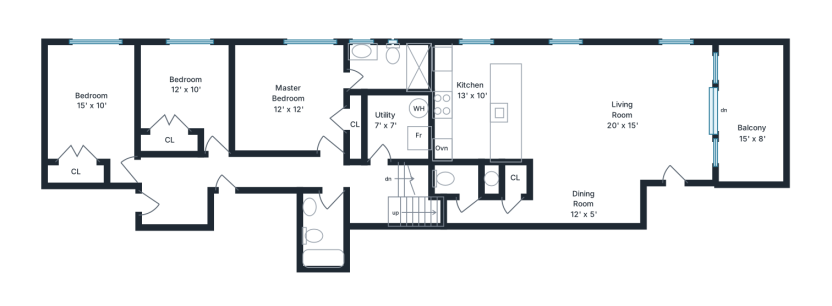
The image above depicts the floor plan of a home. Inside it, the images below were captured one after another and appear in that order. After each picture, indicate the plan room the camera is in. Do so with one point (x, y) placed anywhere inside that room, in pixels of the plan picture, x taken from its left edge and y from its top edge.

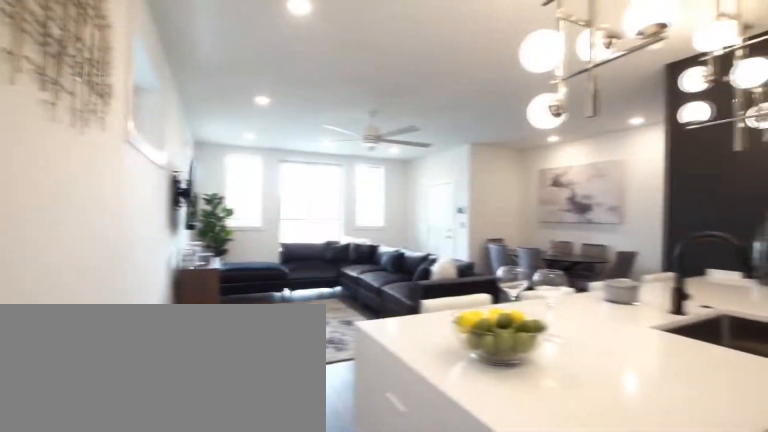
(584, 130)
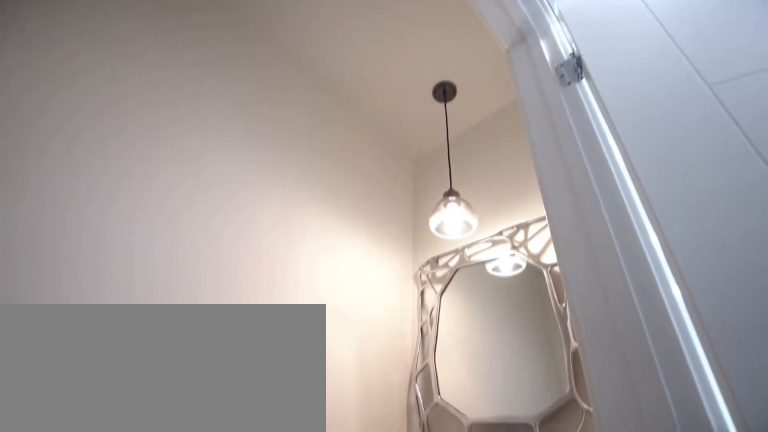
(461, 182)
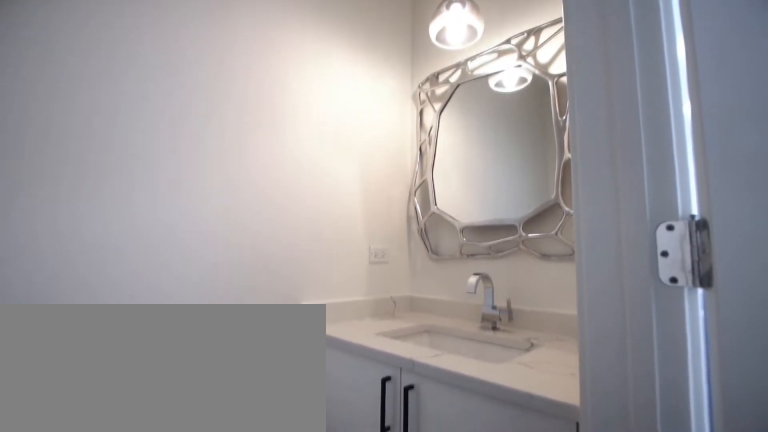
(461, 182)
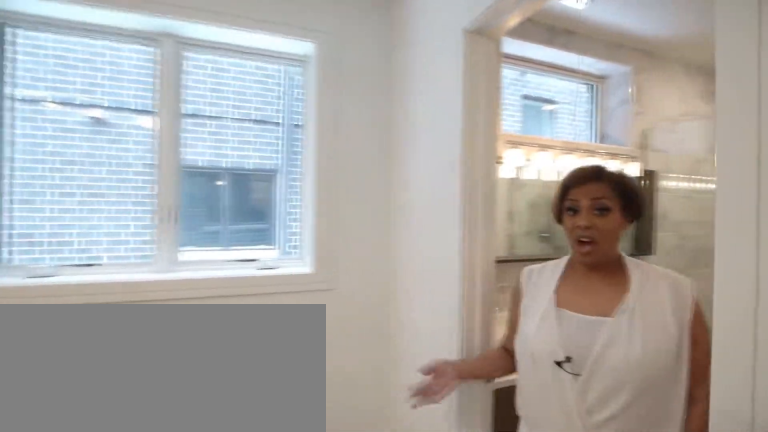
(286, 96)
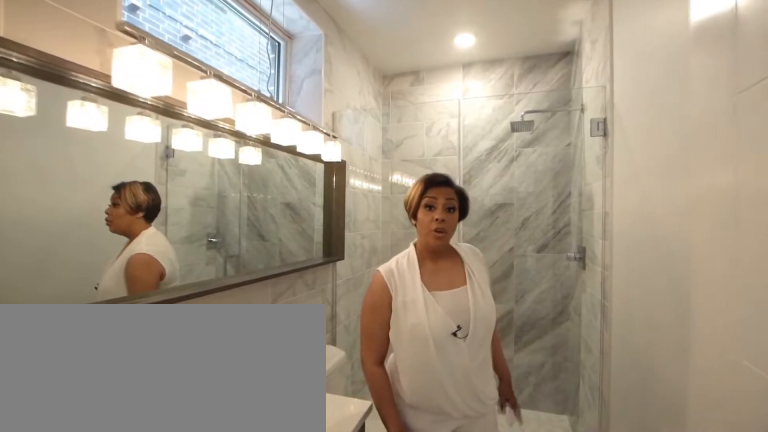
(381, 73)
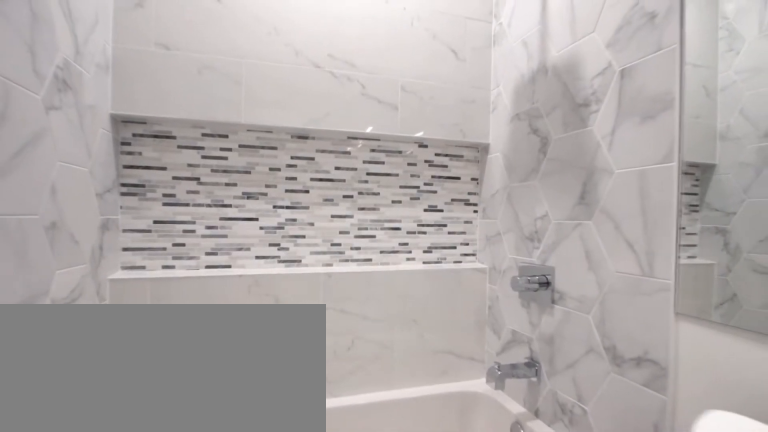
(330, 224)
